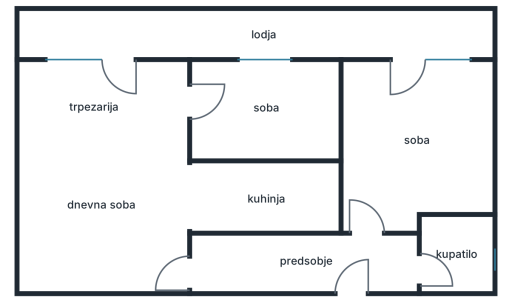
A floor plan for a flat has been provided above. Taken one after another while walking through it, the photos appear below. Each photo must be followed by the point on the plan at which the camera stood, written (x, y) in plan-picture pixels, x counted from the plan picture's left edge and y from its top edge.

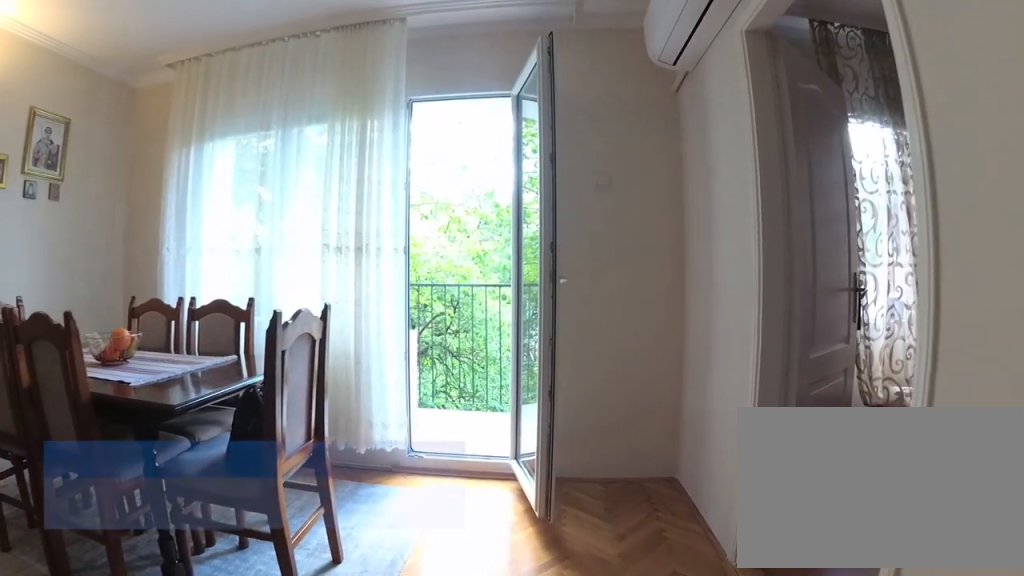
(171, 171)
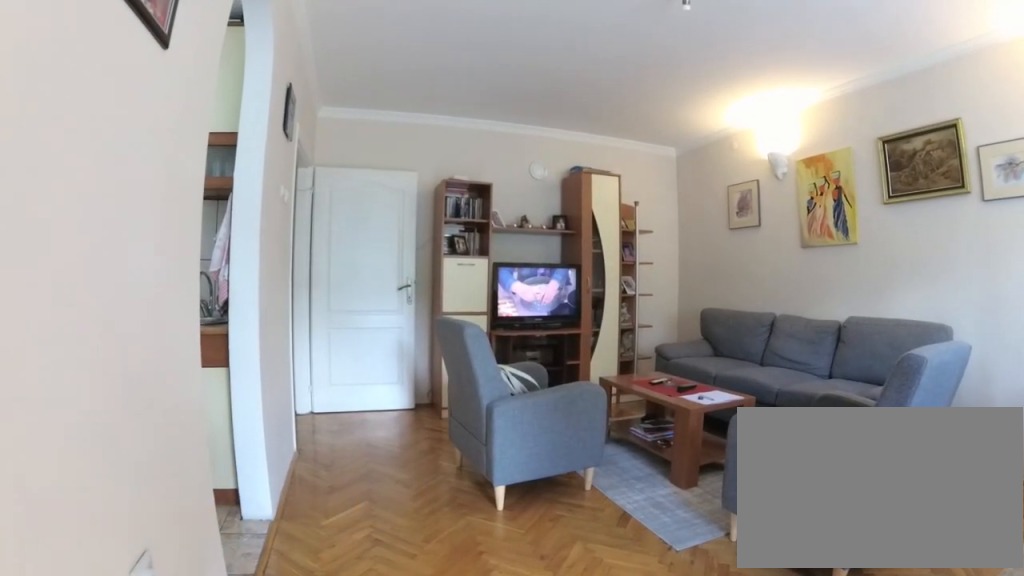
(169, 102)
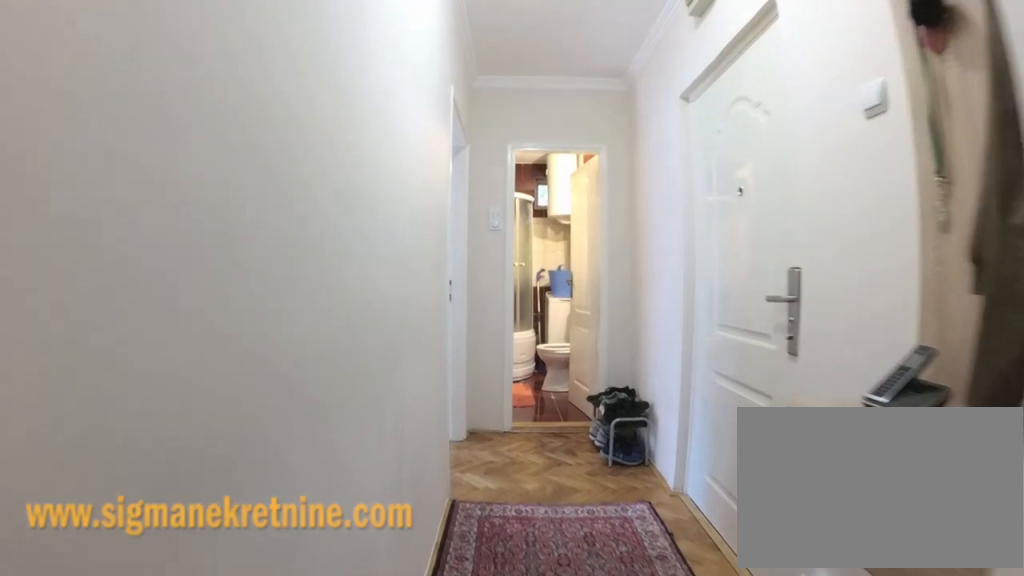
(238, 260)
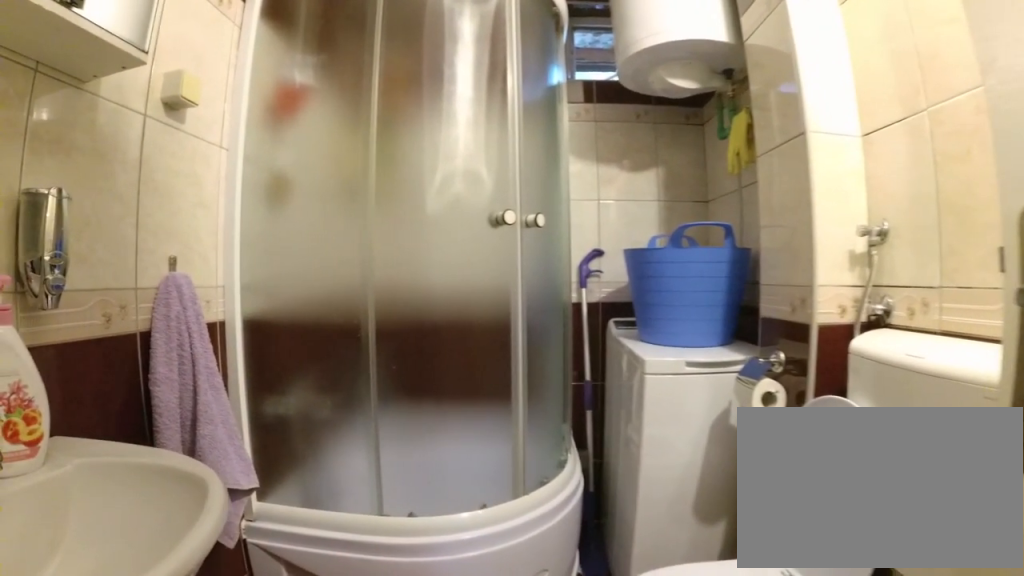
(416, 262)
